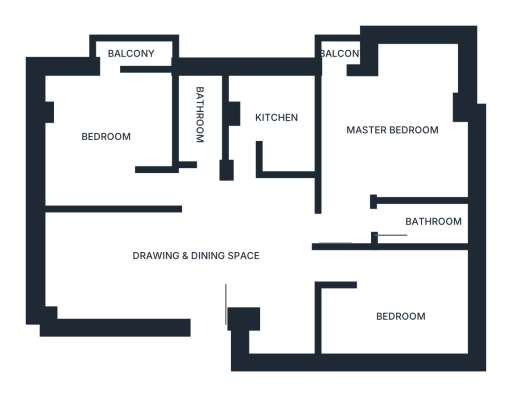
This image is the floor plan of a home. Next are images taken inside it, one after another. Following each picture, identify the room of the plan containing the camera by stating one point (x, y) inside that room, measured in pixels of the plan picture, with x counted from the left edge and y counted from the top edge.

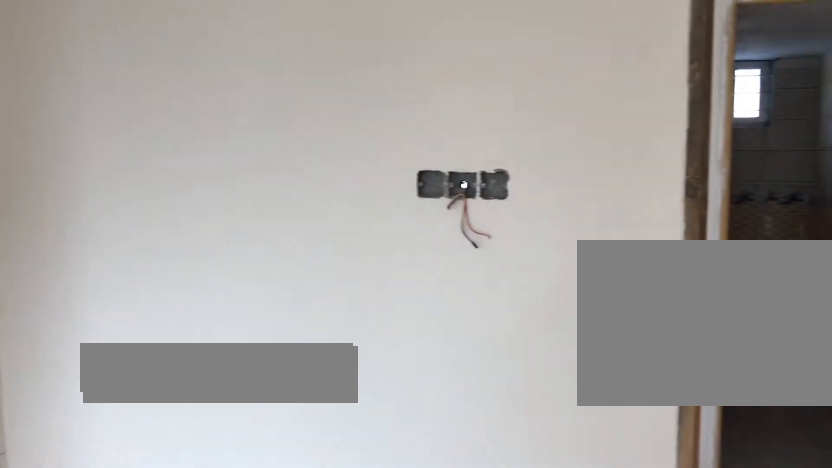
(178, 283)
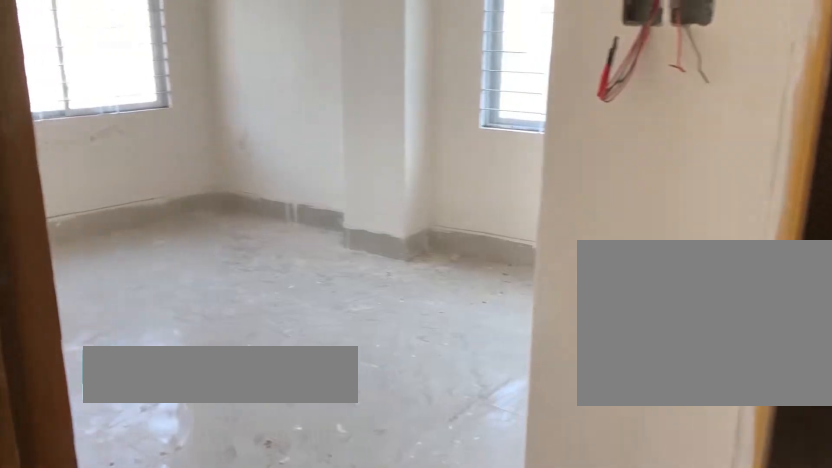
(385, 149)
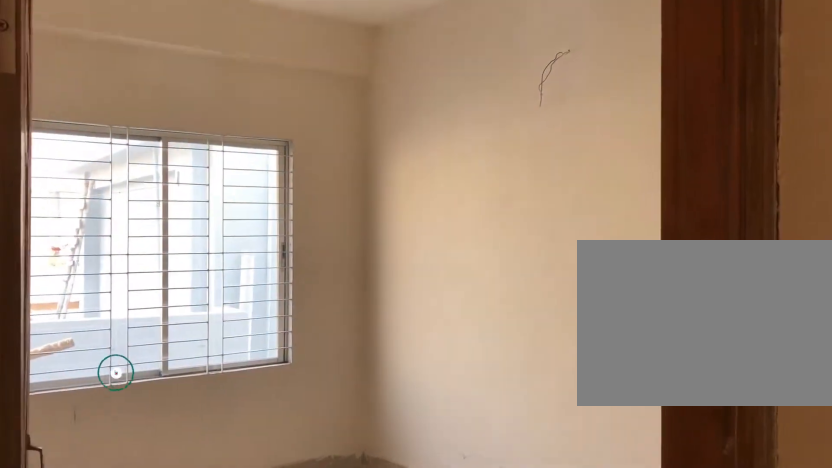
(405, 304)
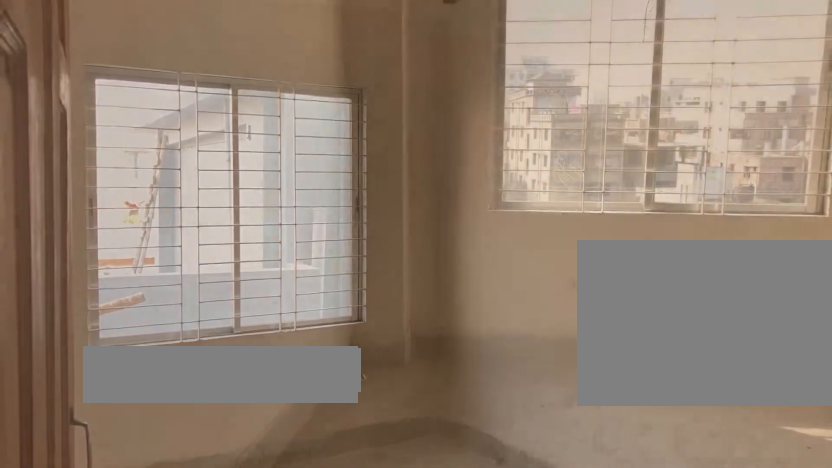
(405, 304)
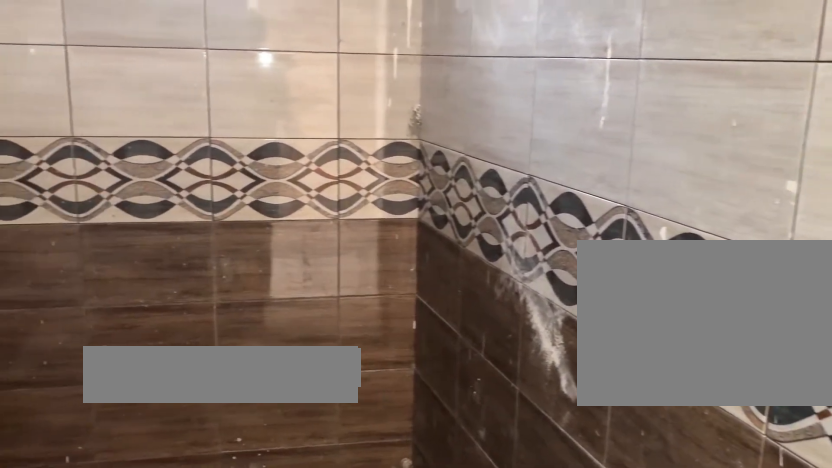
(203, 122)
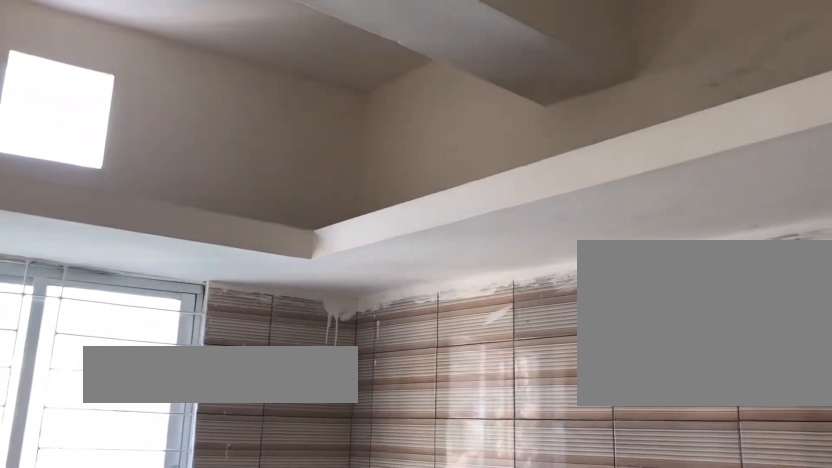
(274, 105)
